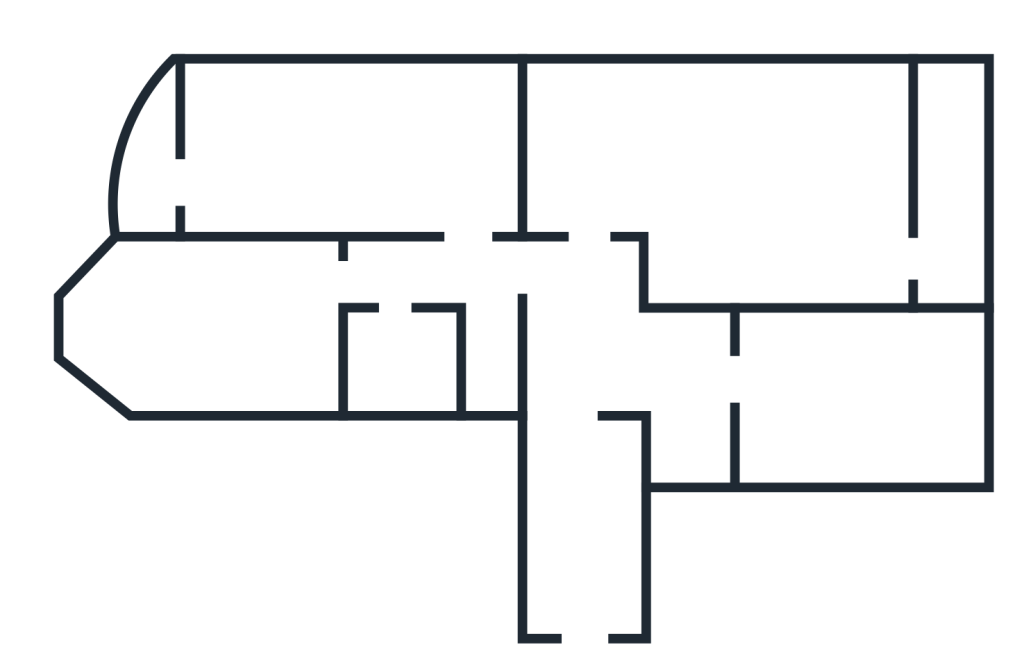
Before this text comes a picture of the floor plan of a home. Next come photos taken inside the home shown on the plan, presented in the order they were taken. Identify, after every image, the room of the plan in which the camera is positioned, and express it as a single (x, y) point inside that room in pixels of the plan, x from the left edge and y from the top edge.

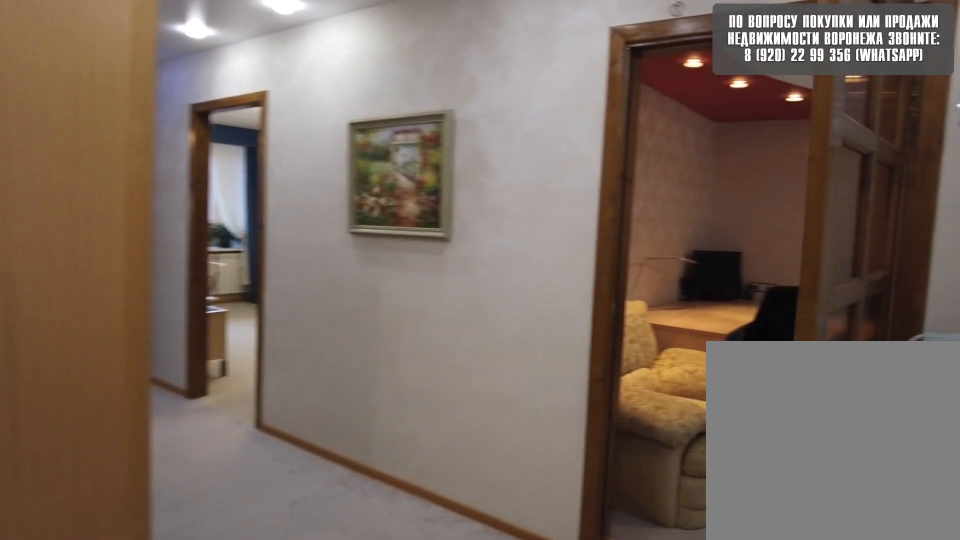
(602, 366)
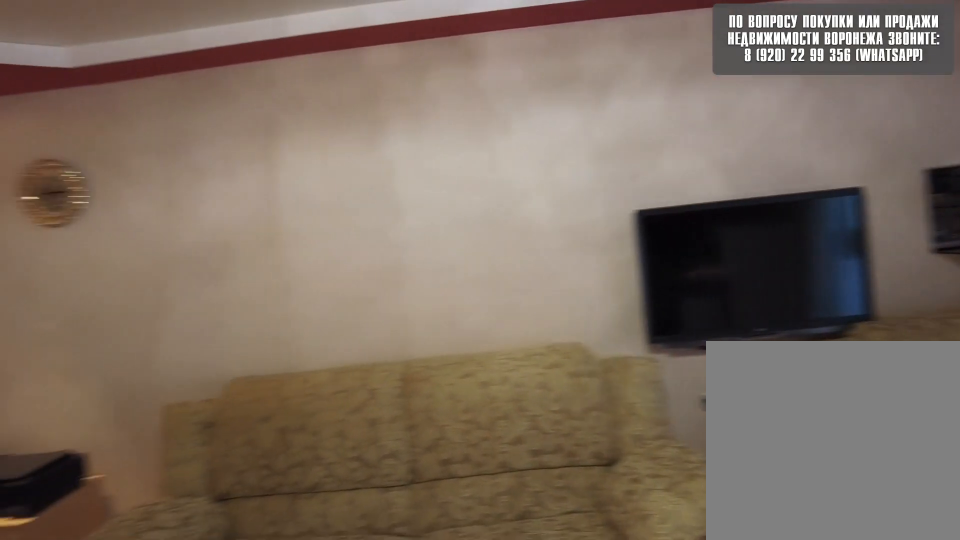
(666, 166)
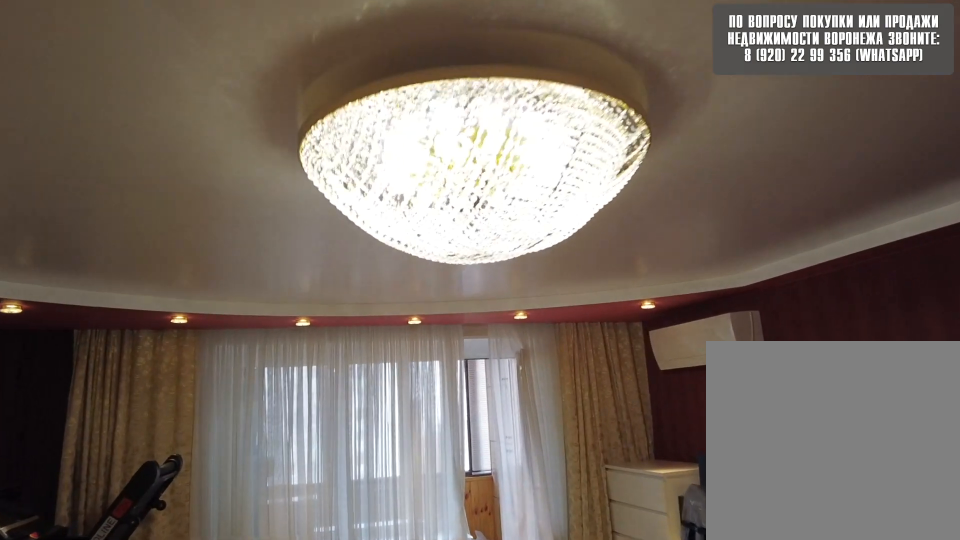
(666, 166)
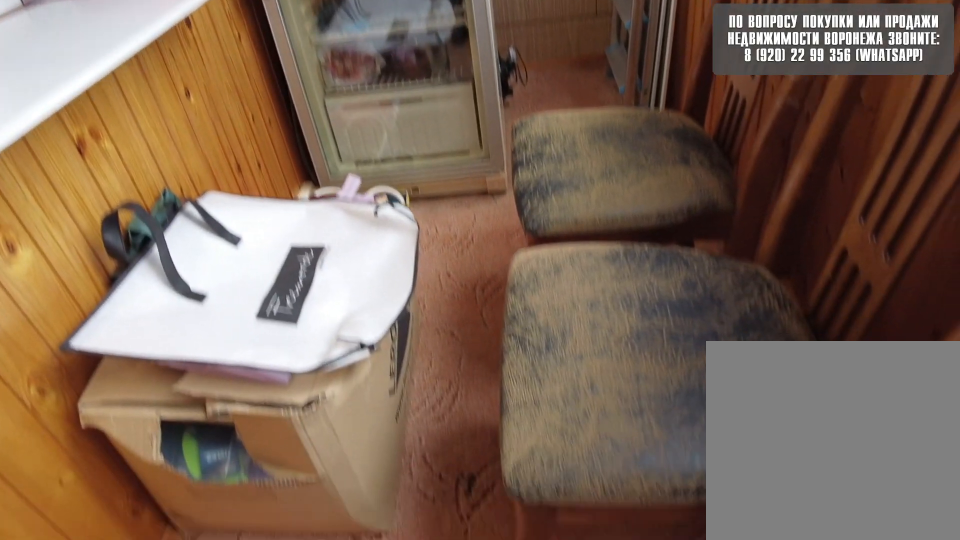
(971, 249)
